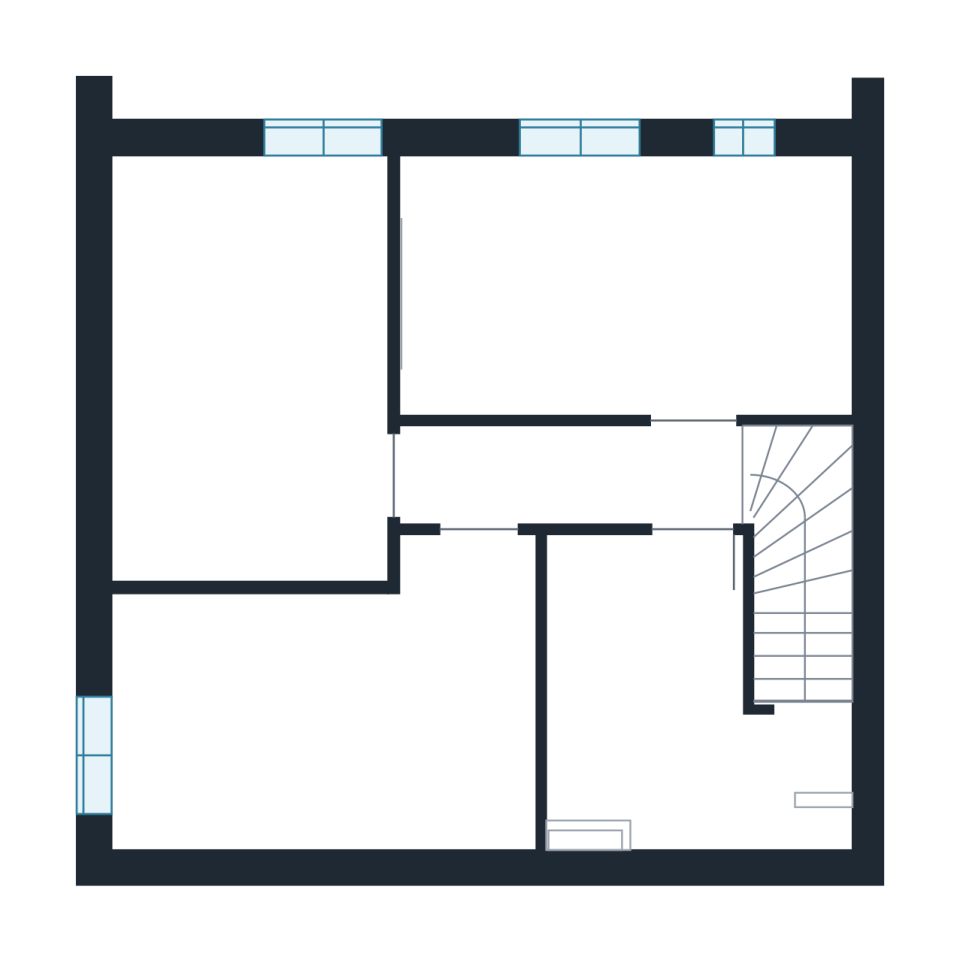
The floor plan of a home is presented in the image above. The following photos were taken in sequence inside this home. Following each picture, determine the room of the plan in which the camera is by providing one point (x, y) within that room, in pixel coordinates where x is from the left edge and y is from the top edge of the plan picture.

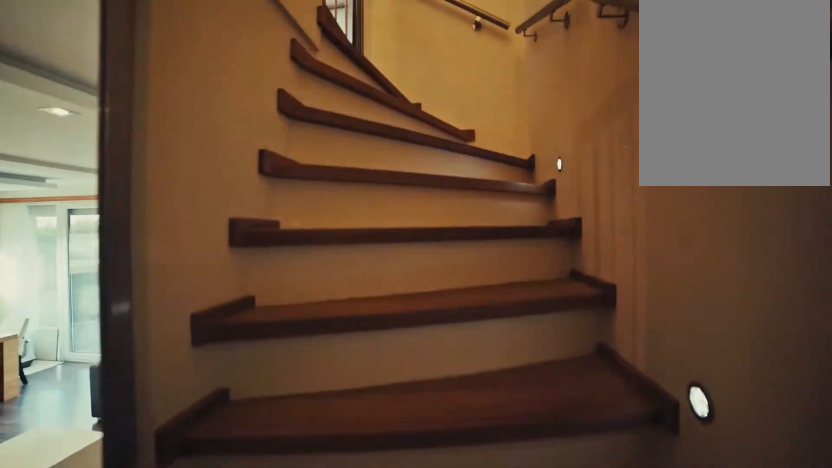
(806, 604)
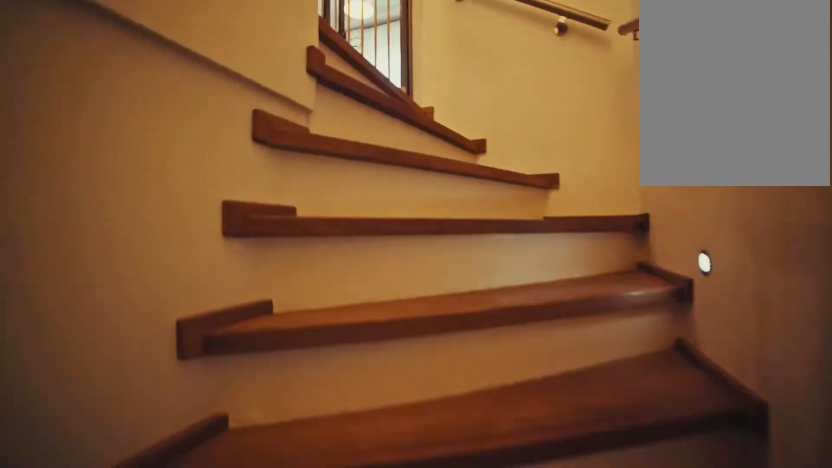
(806, 574)
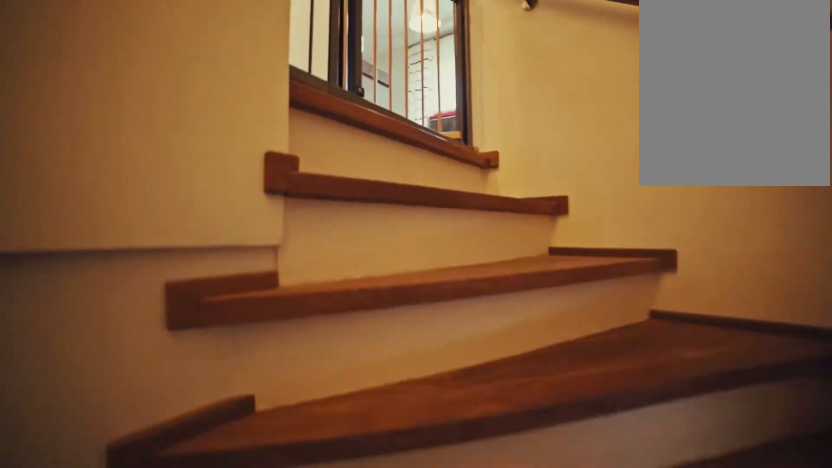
(804, 543)
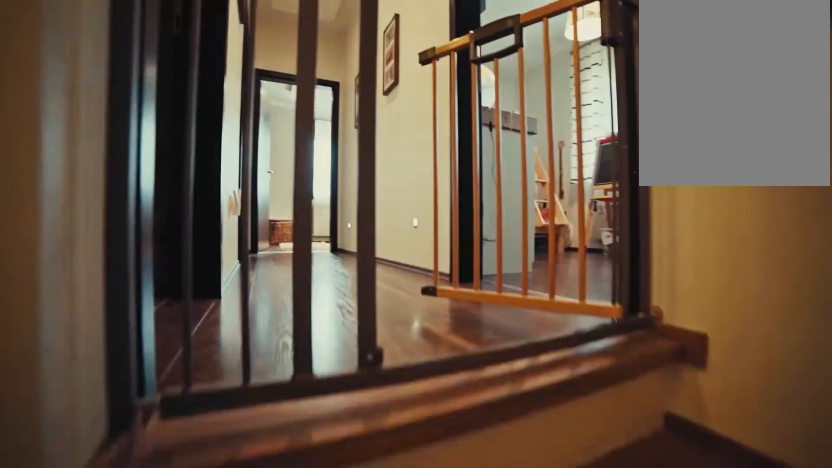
(799, 507)
